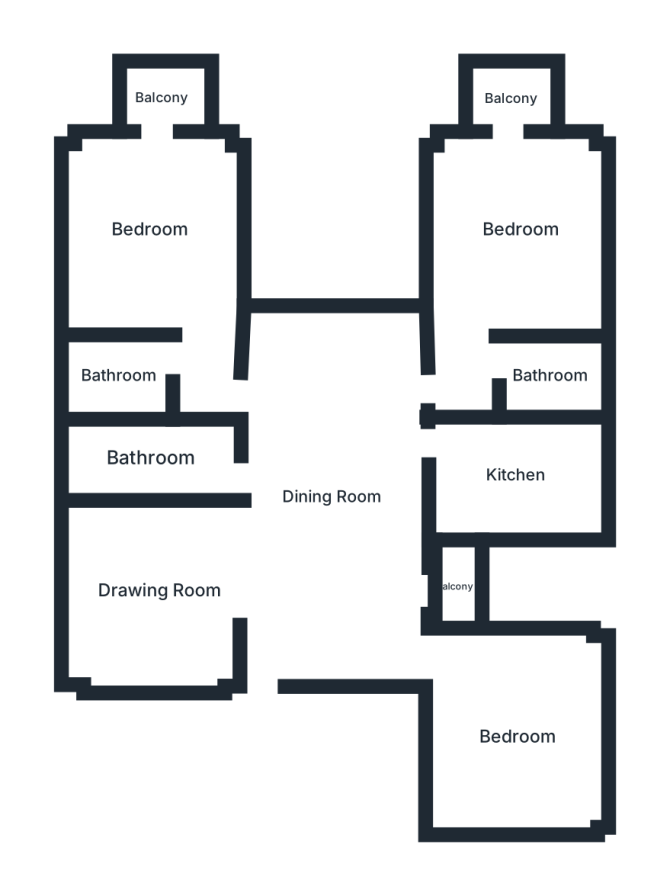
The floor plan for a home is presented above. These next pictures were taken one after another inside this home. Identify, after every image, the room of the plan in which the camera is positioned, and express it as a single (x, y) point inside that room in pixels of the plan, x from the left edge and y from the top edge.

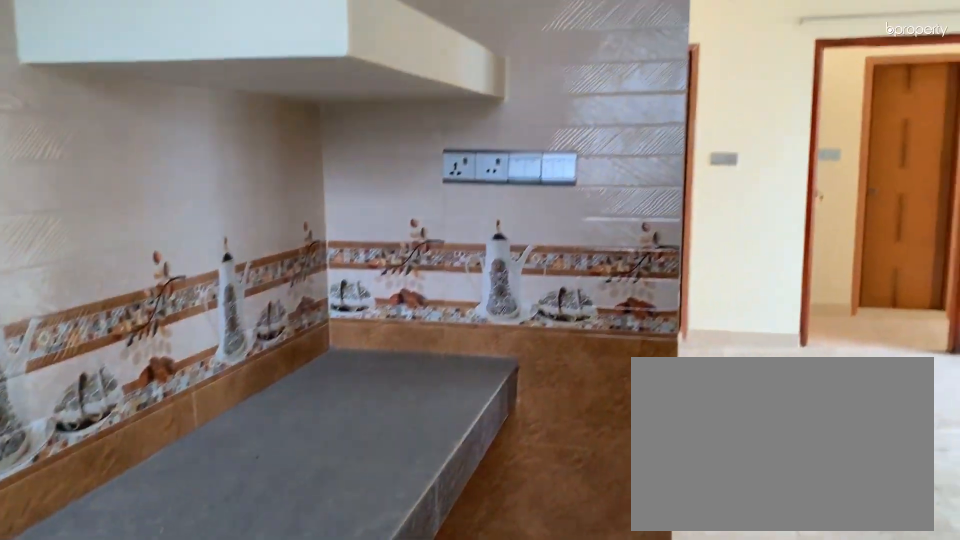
(508, 475)
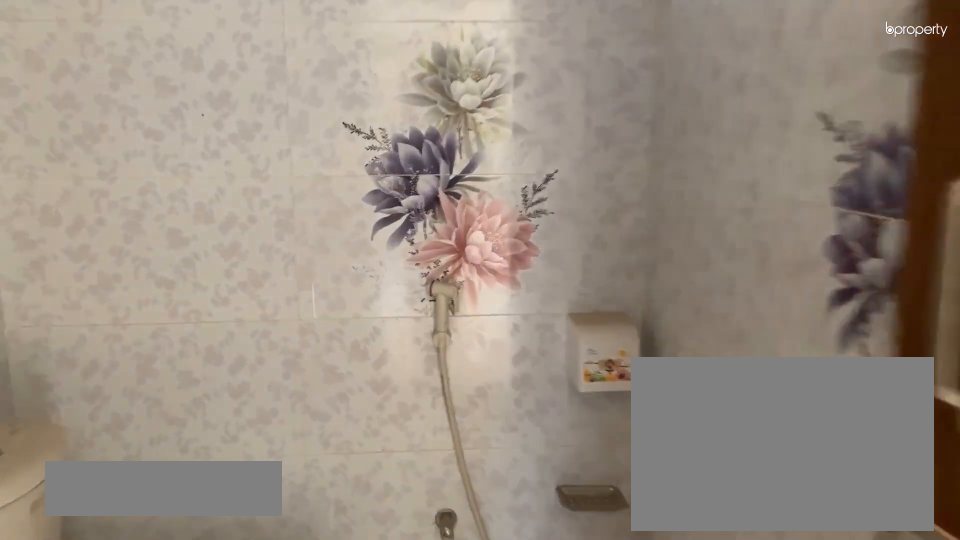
(119, 369)
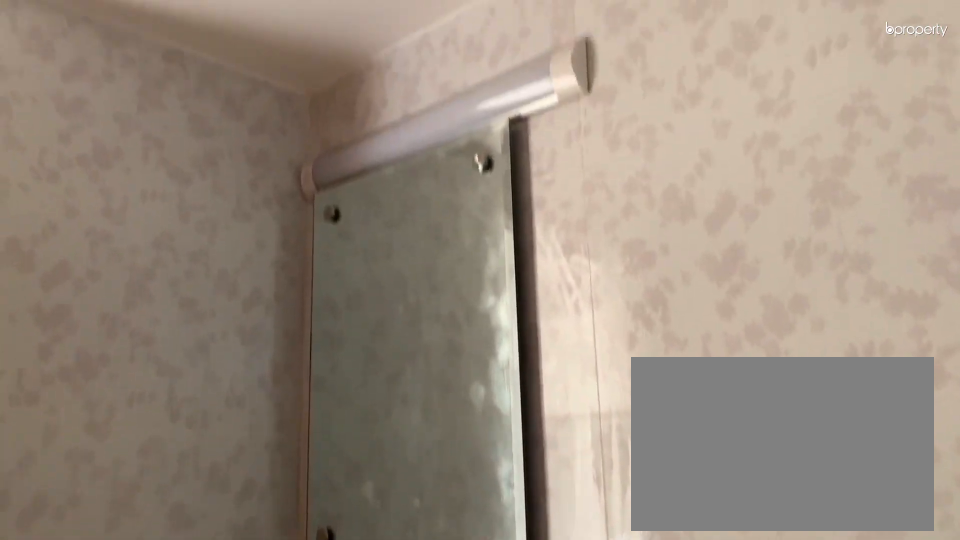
(119, 369)
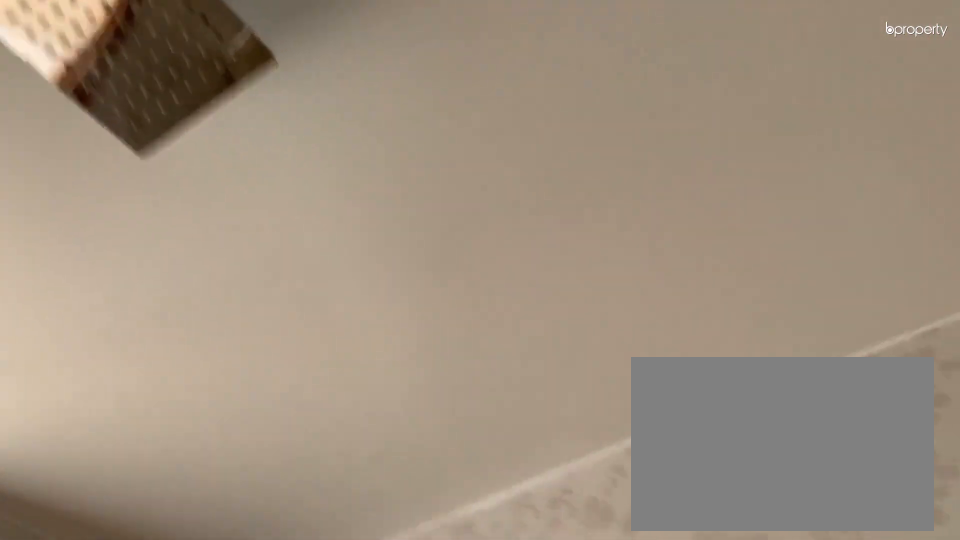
(119, 369)
